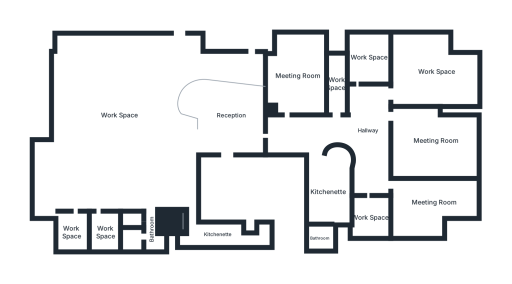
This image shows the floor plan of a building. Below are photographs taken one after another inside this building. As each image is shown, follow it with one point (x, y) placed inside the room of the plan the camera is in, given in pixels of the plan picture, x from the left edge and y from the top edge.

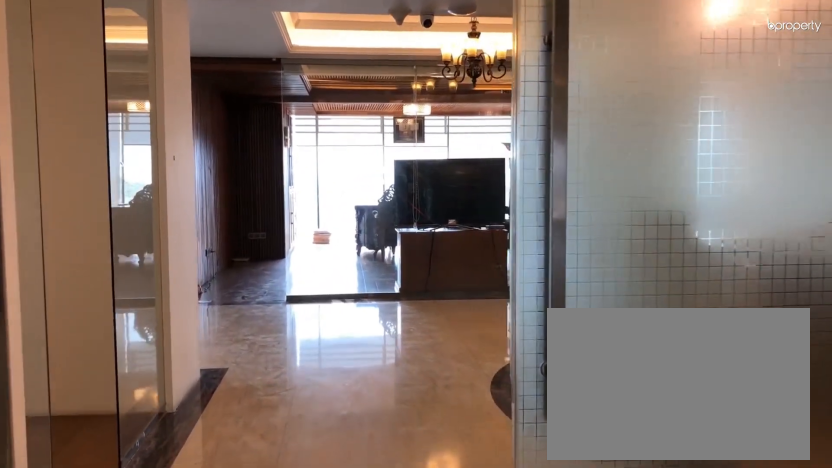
(287, 133)
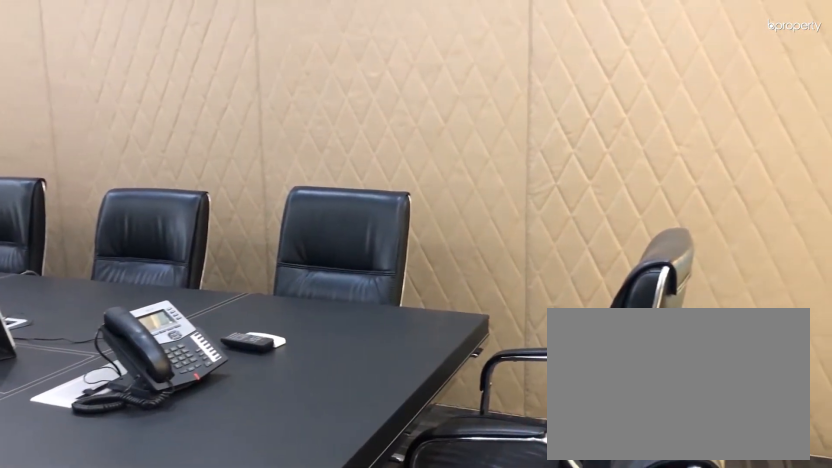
(299, 75)
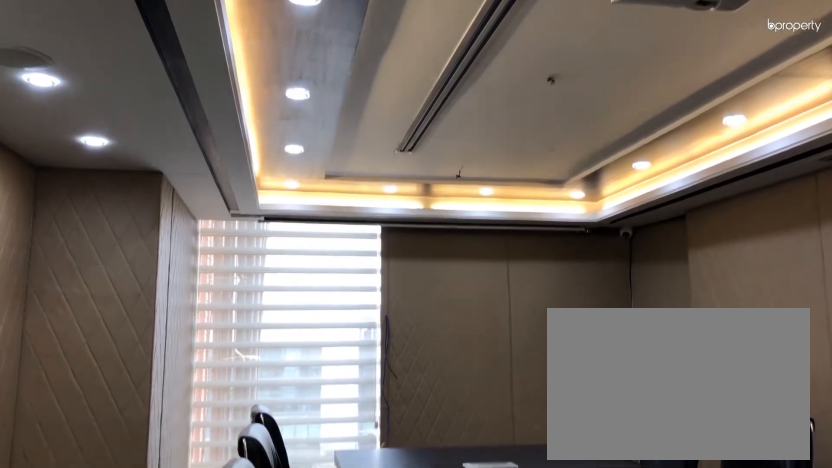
(299, 75)
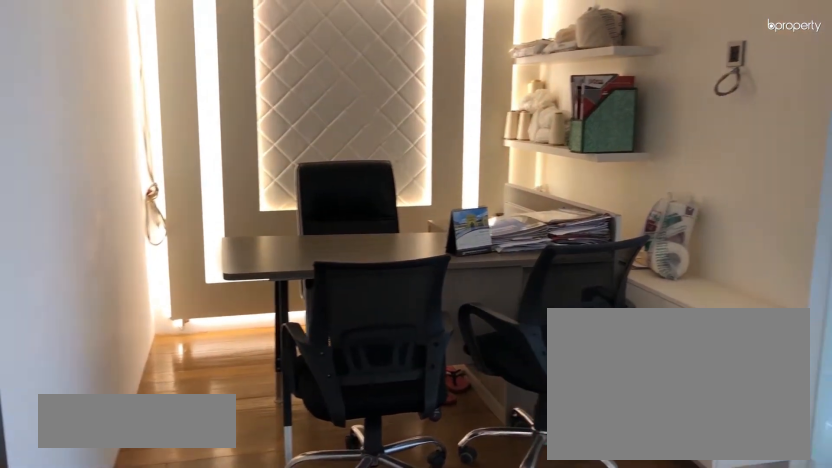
(337, 85)
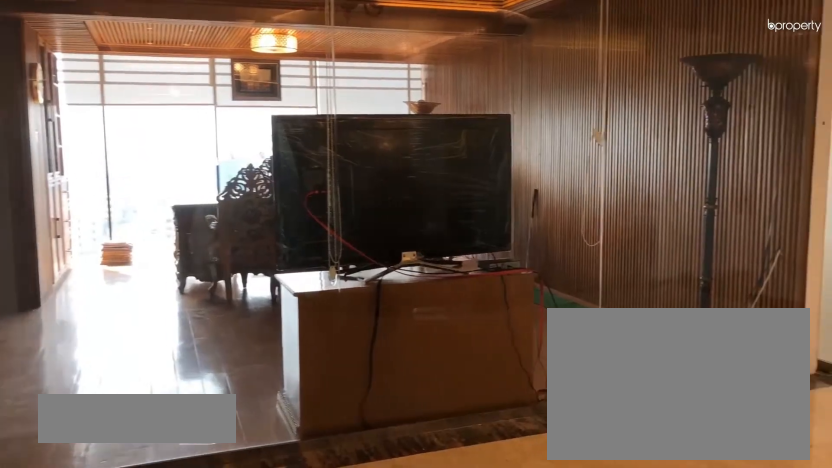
(367, 130)
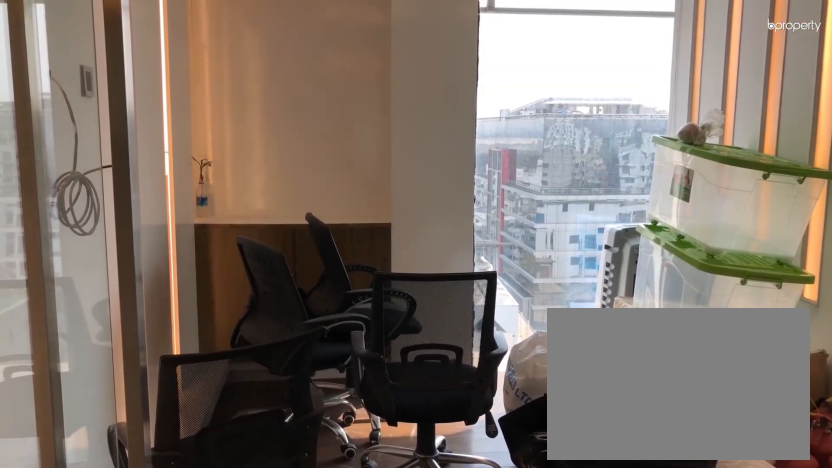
(370, 57)
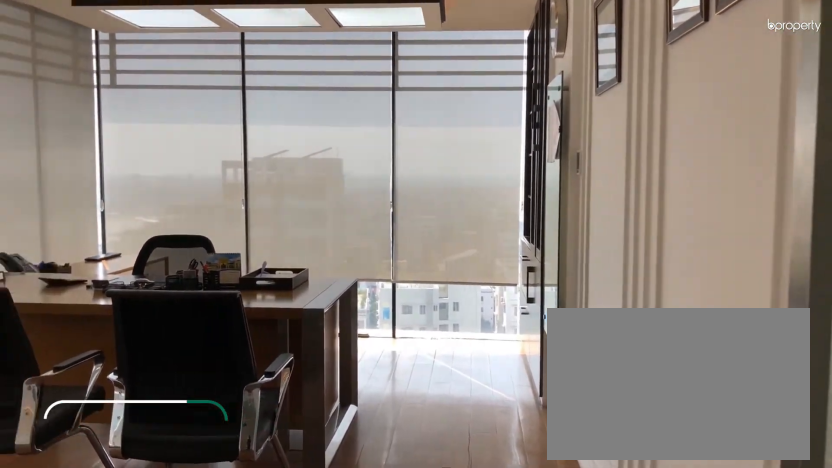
(437, 72)
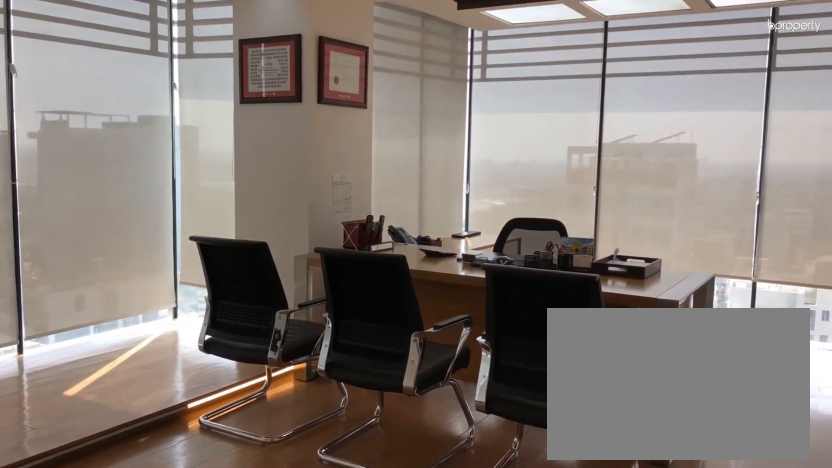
(437, 72)
